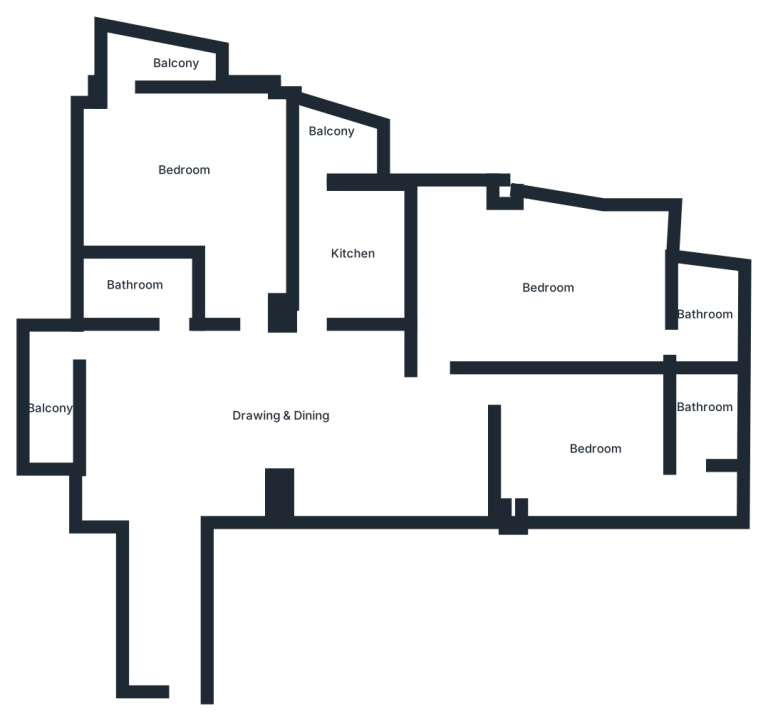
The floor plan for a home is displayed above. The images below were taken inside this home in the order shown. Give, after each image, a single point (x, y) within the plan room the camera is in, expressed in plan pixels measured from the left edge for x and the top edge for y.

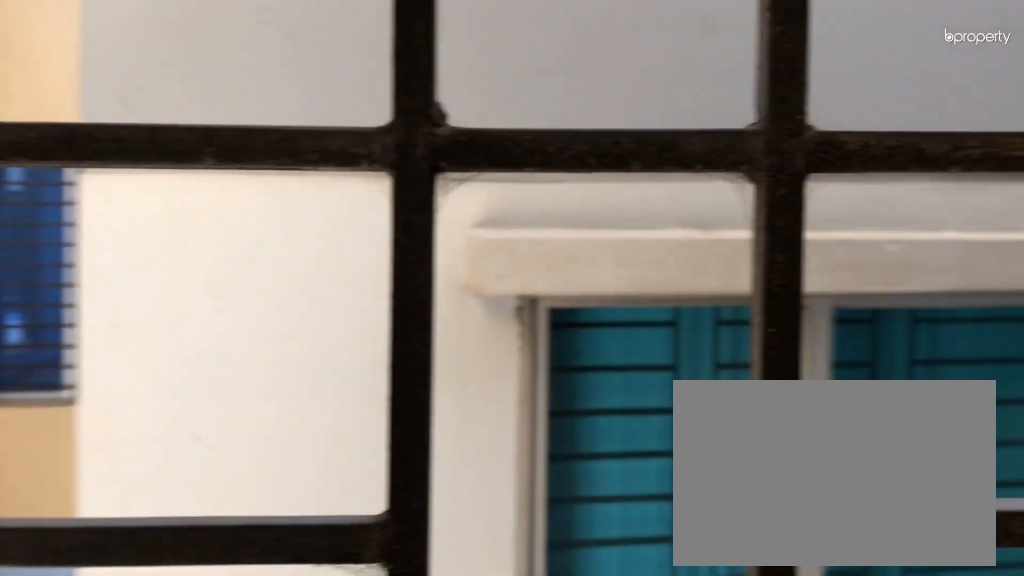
(51, 402)
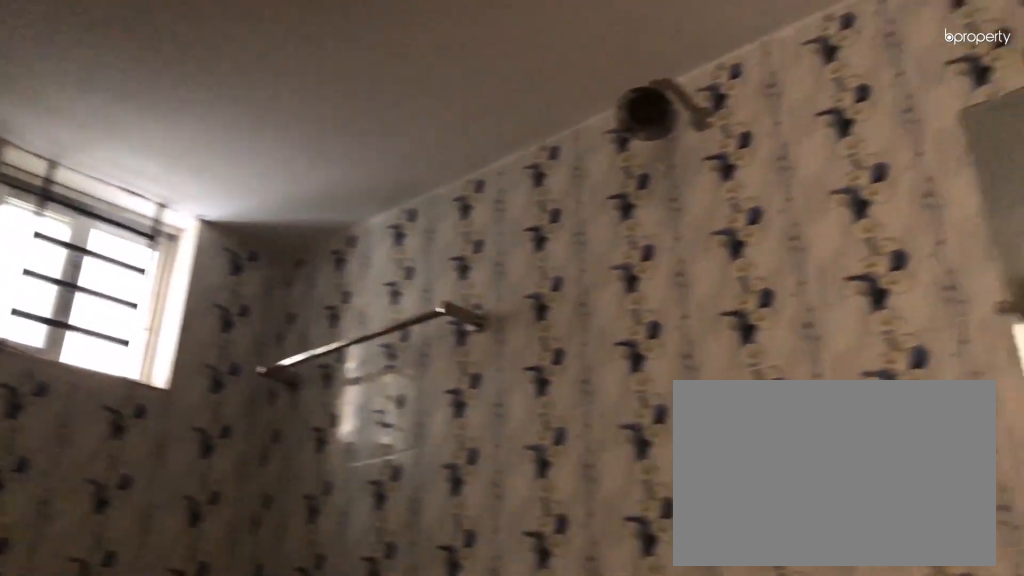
(132, 289)
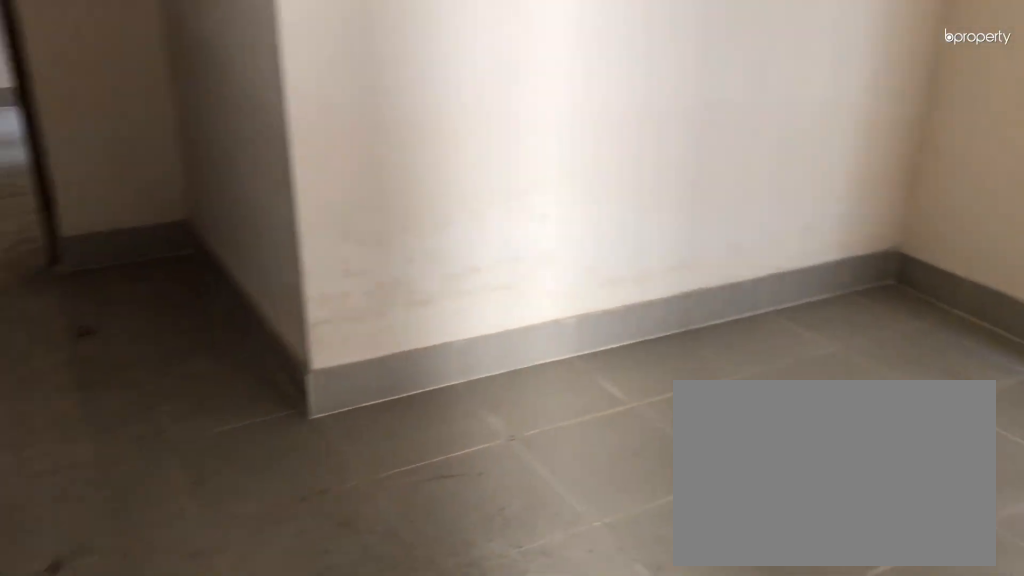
(189, 173)
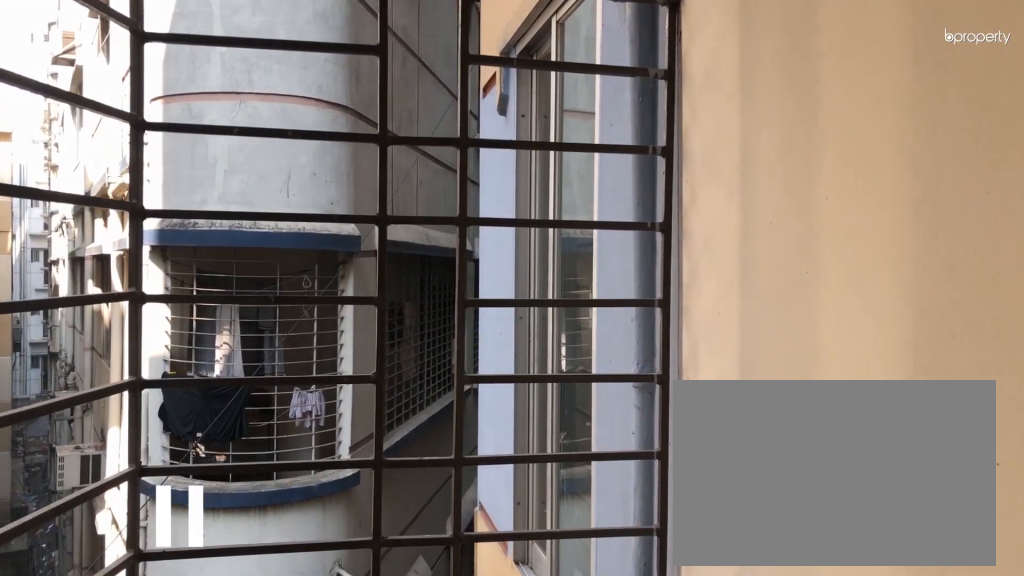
(150, 61)
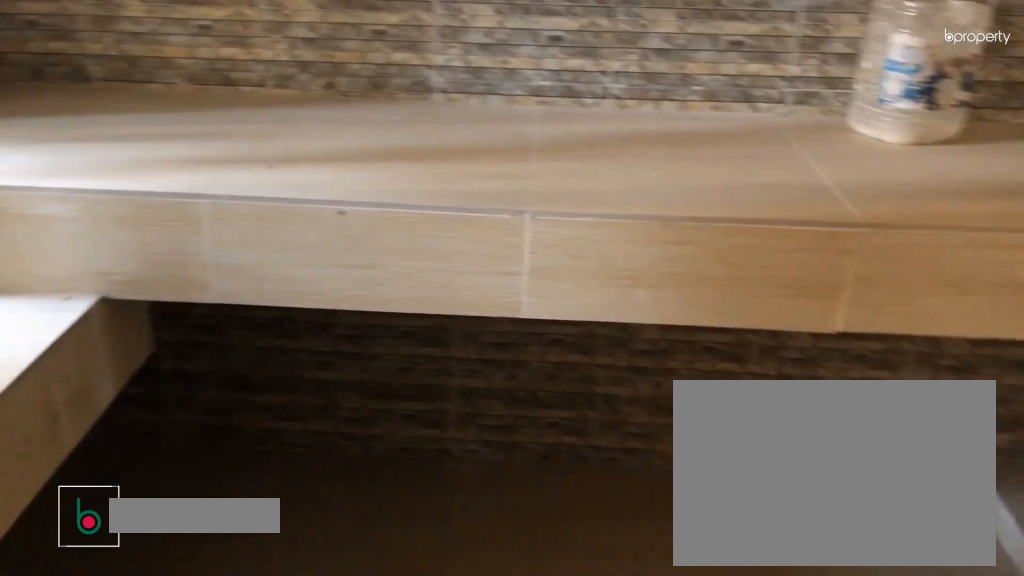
(353, 251)
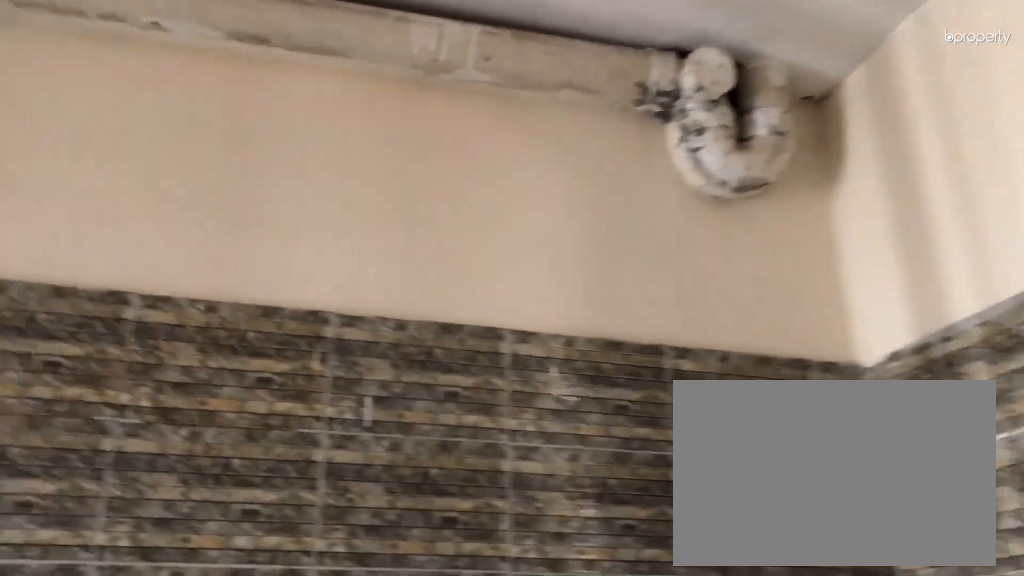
(353, 250)
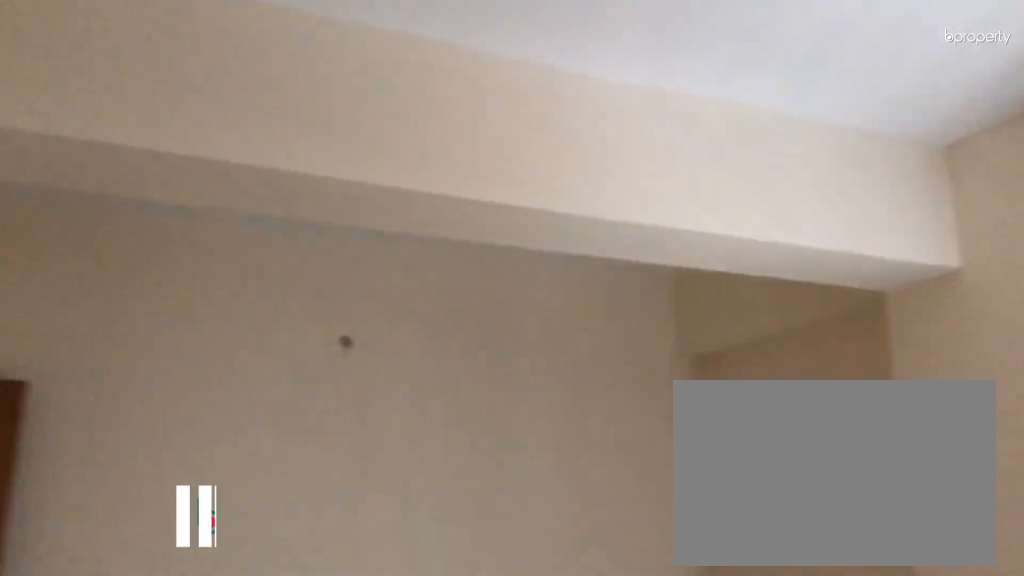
(538, 292)
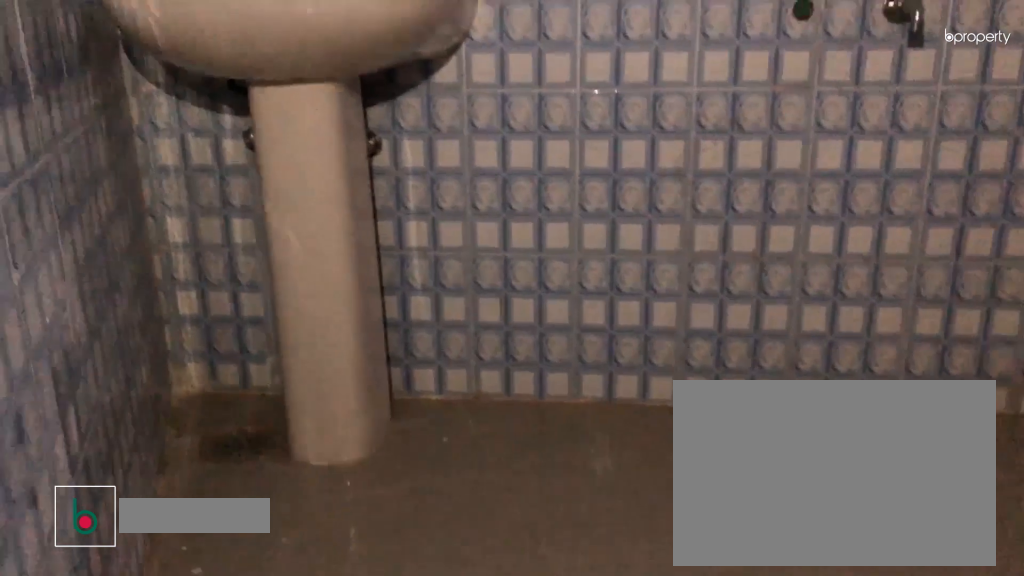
(706, 314)
